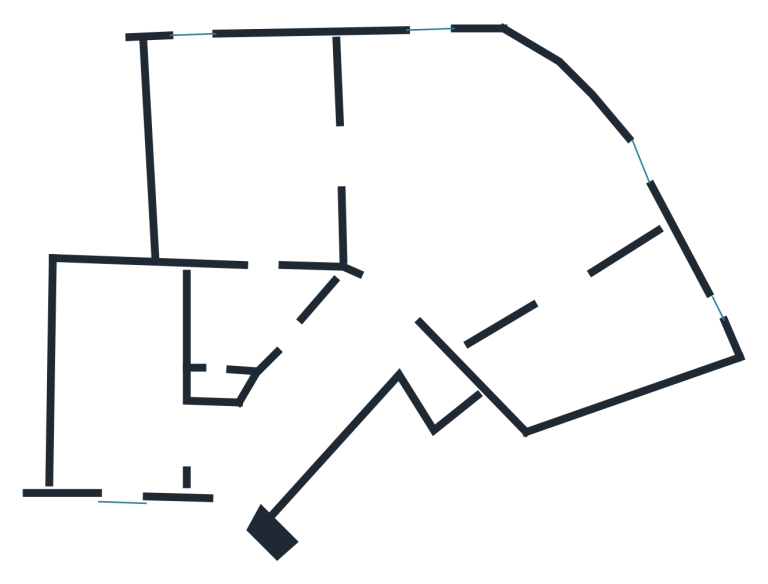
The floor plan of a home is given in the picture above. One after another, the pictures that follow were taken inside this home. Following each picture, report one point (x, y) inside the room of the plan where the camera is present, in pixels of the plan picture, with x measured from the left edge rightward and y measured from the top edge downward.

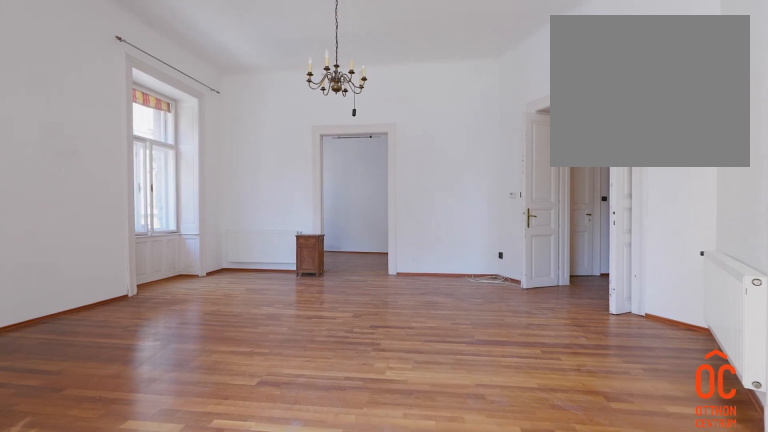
(493, 183)
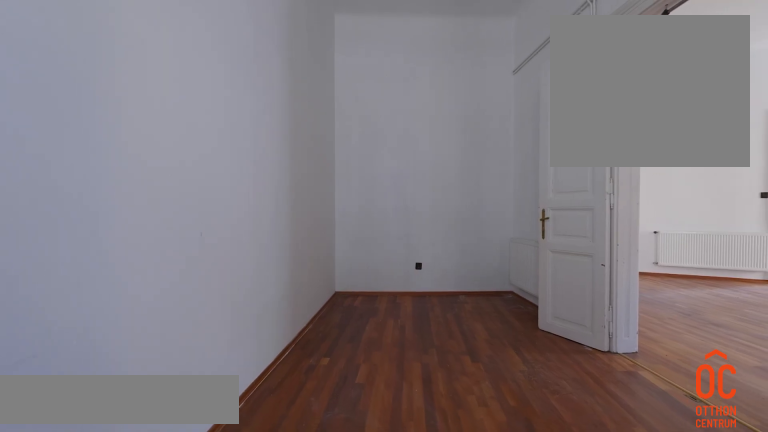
(590, 343)
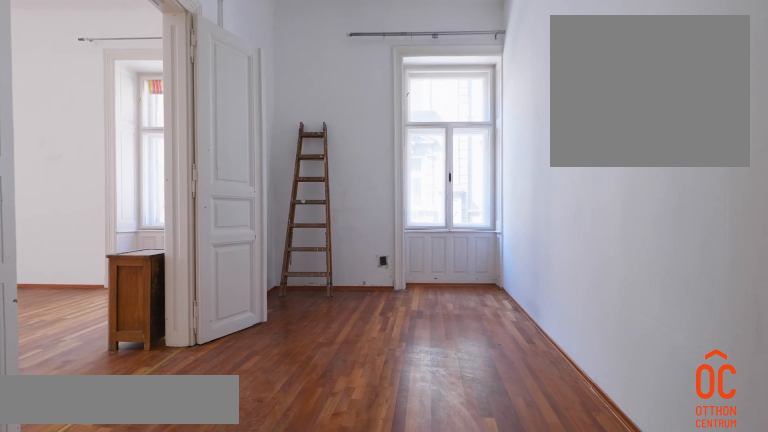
(590, 343)
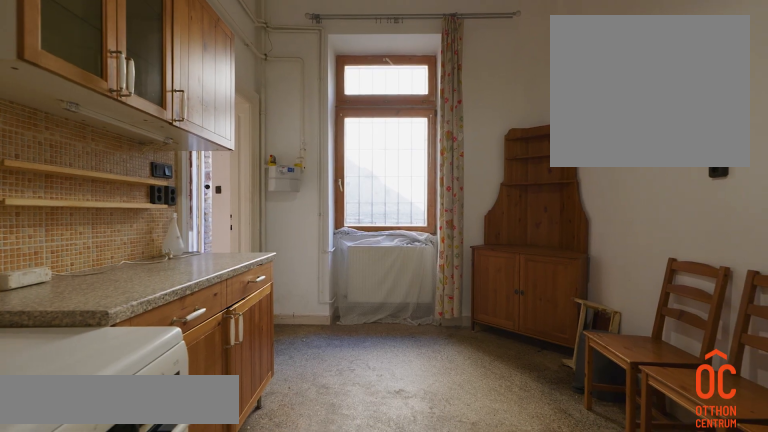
(124, 395)
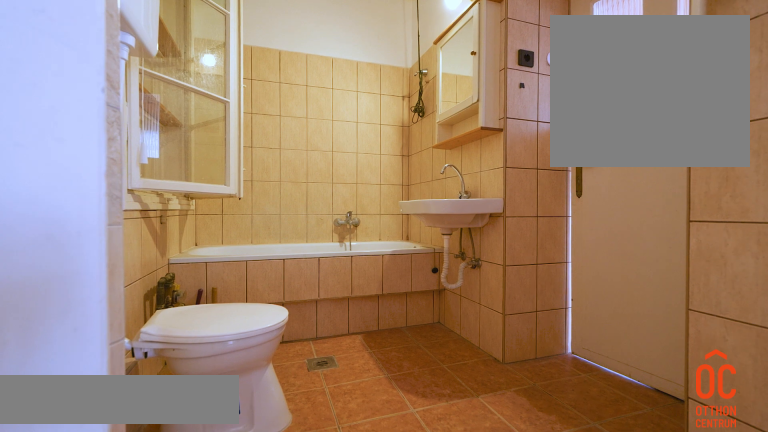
(237, 336)
